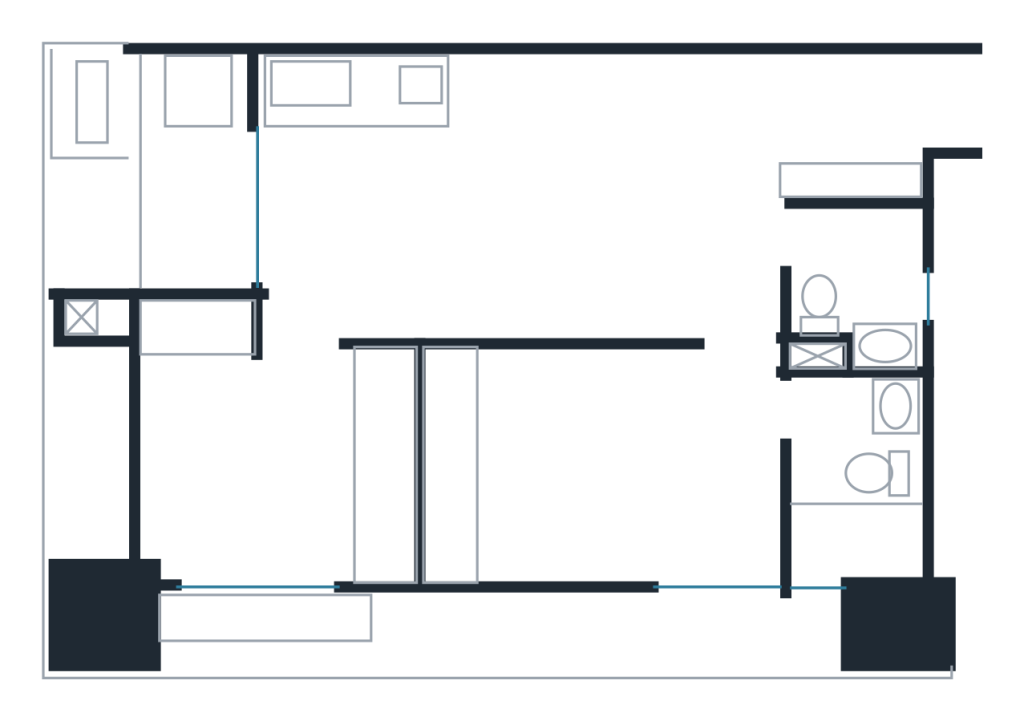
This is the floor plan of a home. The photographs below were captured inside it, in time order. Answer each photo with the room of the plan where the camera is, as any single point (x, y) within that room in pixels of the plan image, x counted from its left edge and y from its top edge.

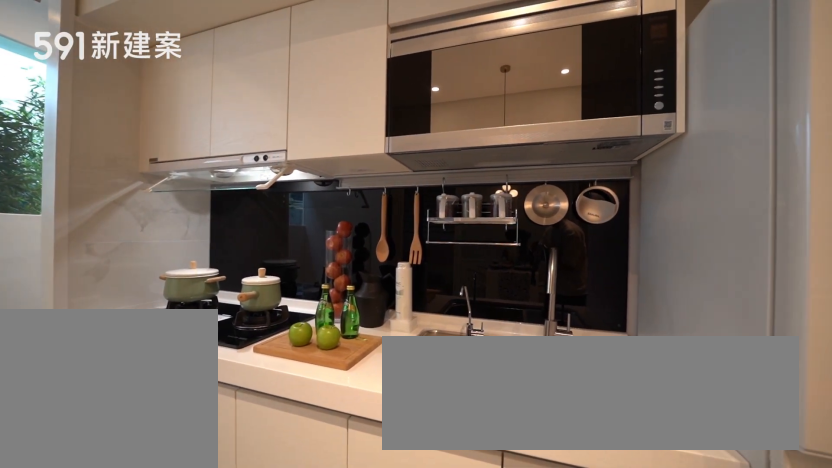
(387, 127)
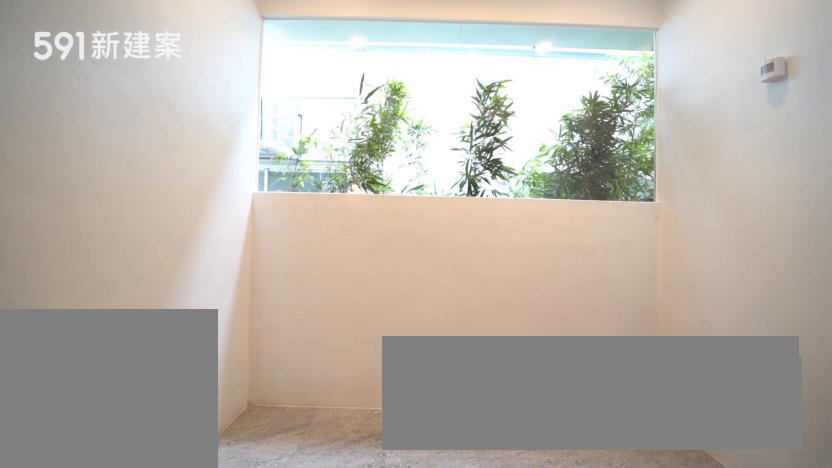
(185, 166)
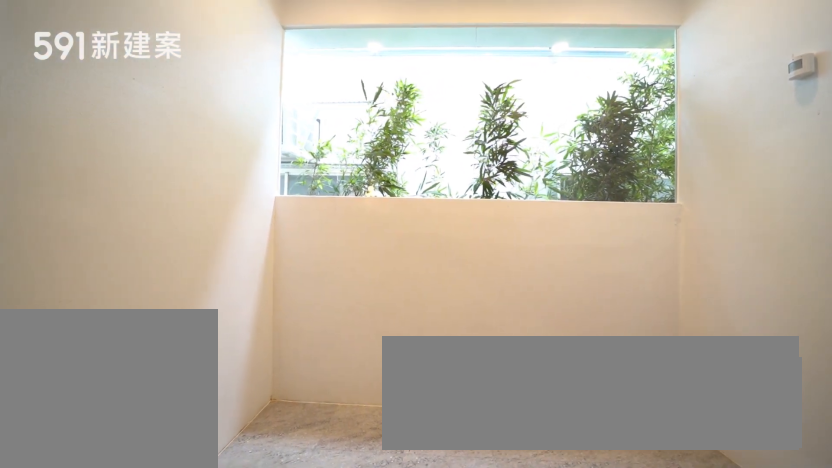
(185, 166)
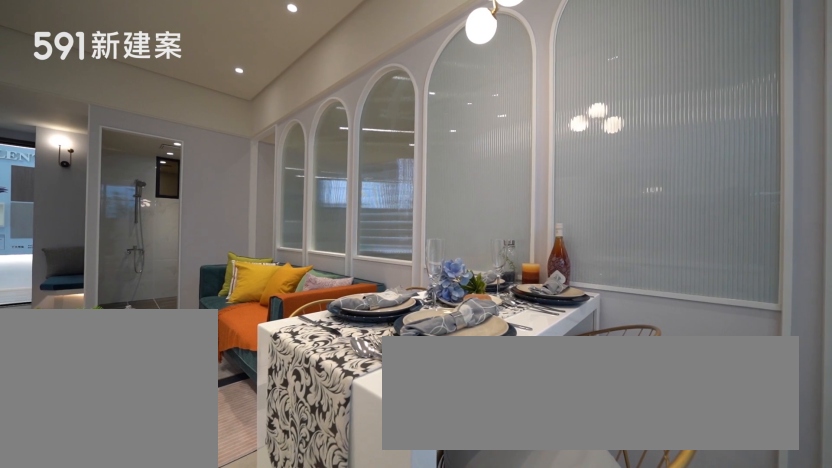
(408, 278)
